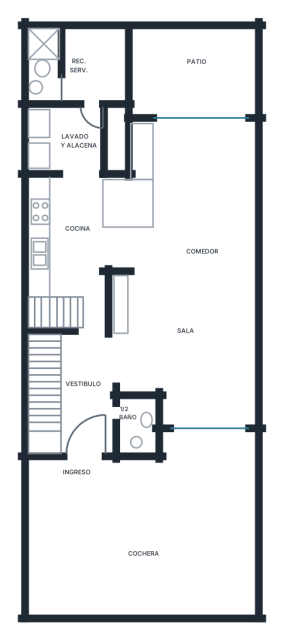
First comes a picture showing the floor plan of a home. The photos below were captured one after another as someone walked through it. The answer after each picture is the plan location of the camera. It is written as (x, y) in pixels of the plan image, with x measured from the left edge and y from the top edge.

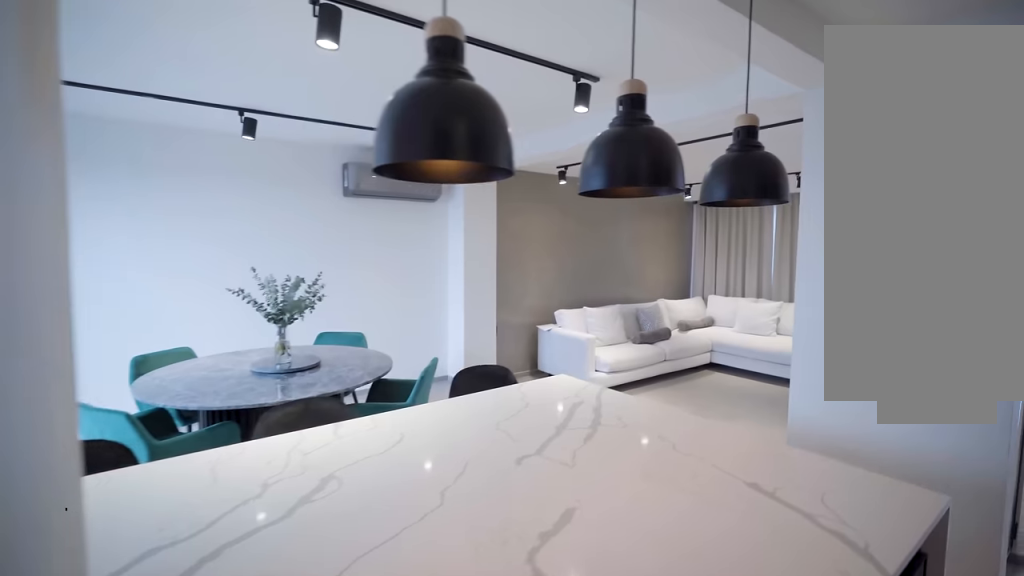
(74, 155)
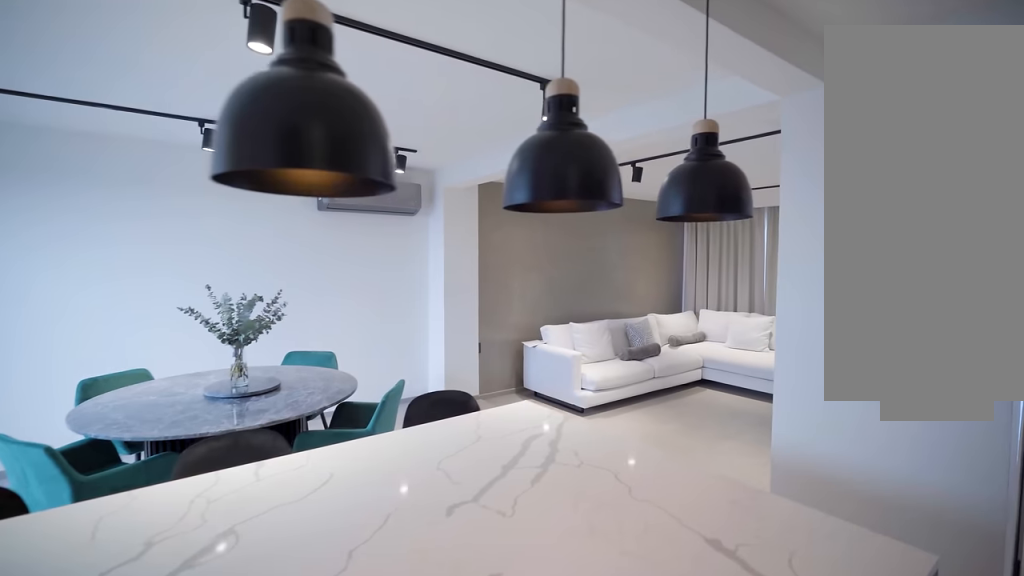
(75, 160)
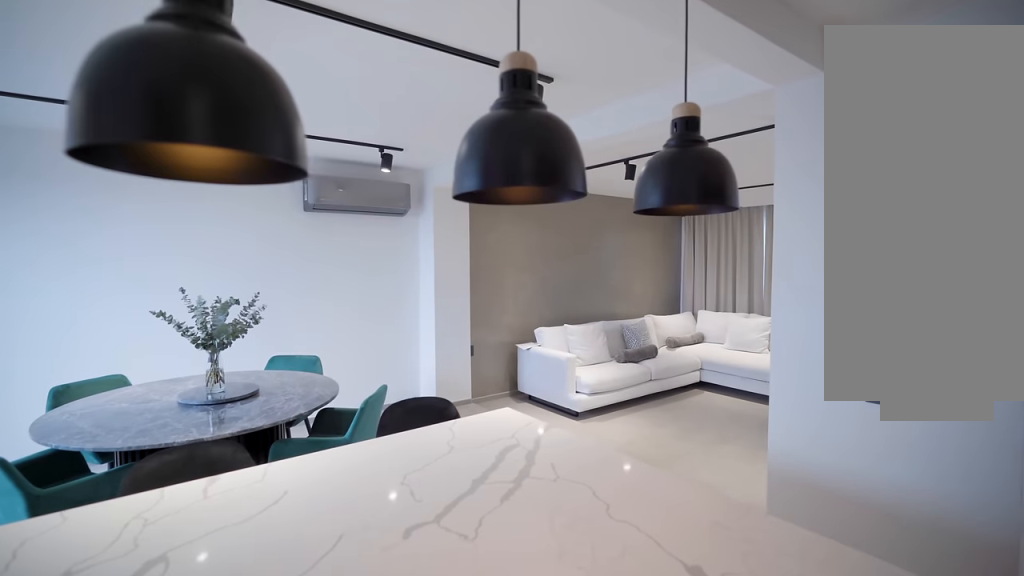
(75, 166)
